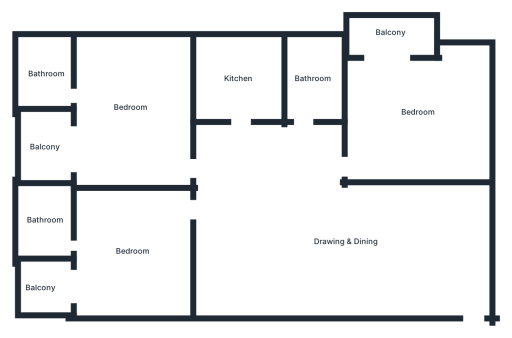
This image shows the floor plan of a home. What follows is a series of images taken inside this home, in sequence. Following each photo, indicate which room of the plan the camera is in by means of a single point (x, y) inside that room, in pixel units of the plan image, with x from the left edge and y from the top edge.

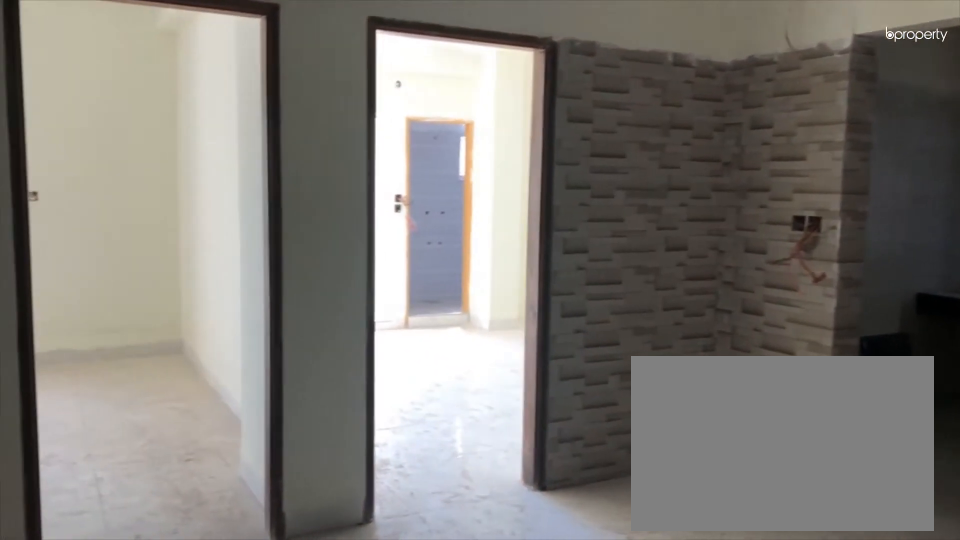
(345, 240)
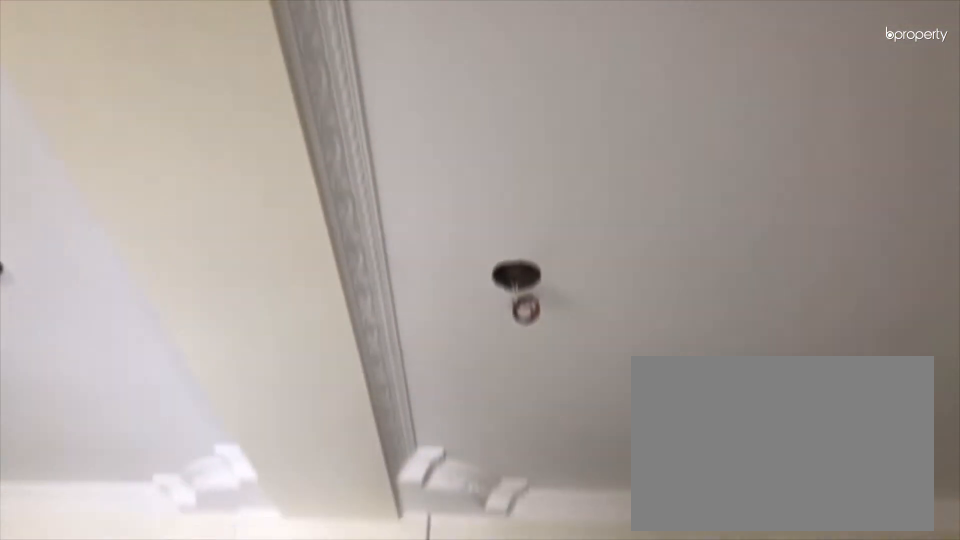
(345, 240)
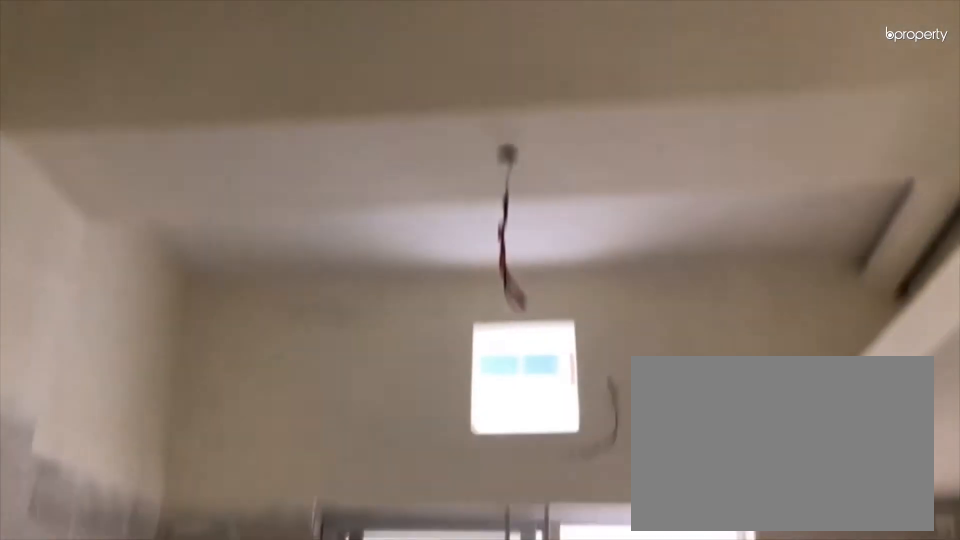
(239, 79)
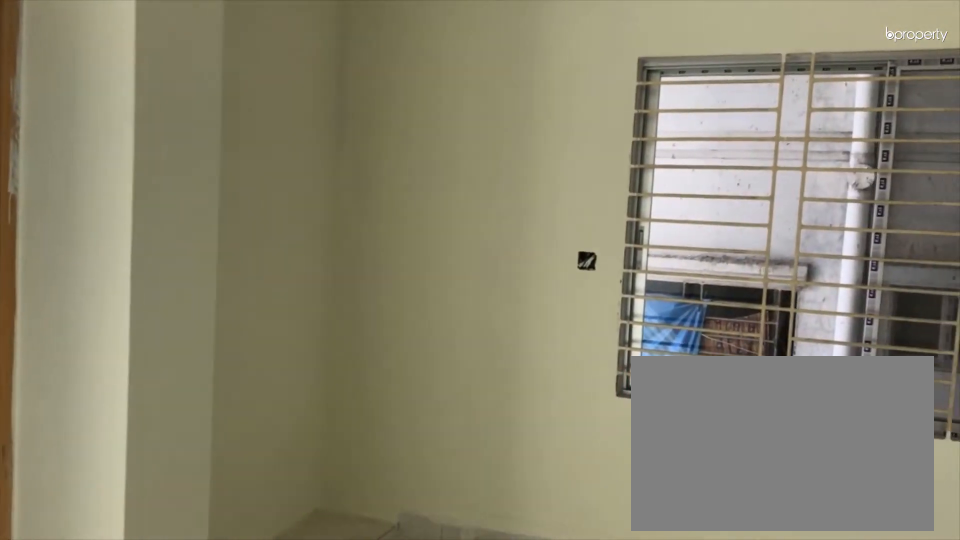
(131, 108)
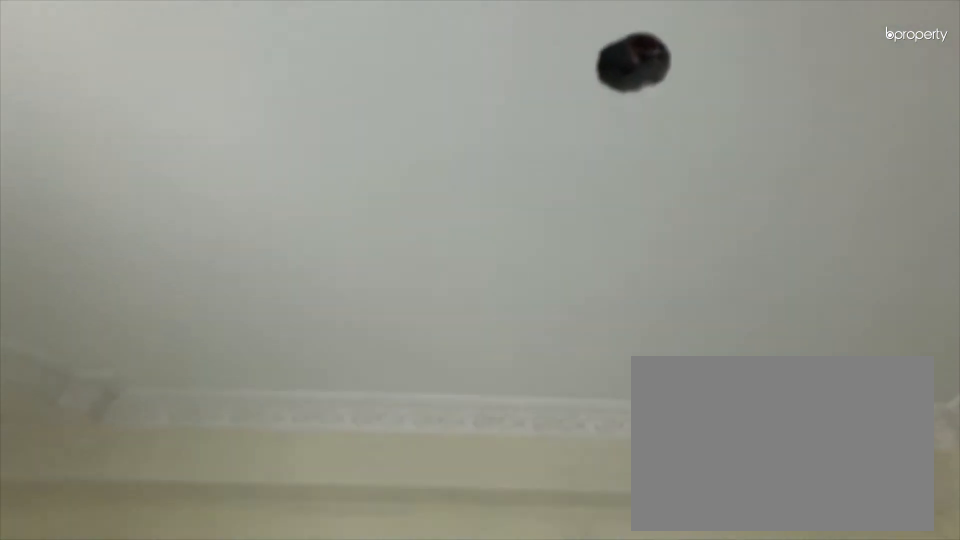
(131, 249)
